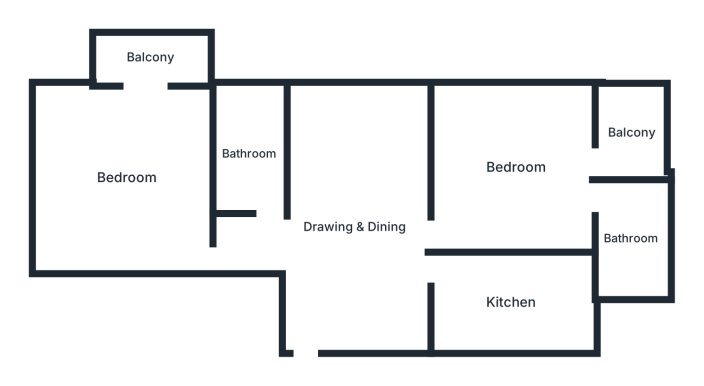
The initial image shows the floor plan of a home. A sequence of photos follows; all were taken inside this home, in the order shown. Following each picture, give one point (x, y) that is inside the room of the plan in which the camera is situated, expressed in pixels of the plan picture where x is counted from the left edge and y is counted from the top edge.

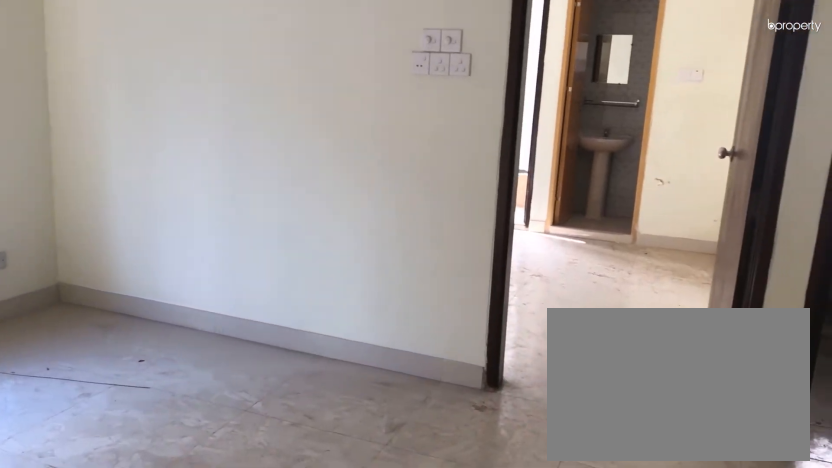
(358, 230)
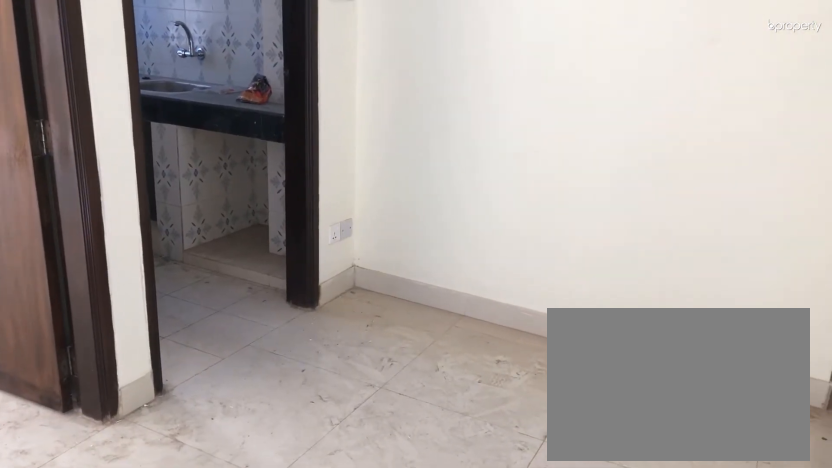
(358, 230)
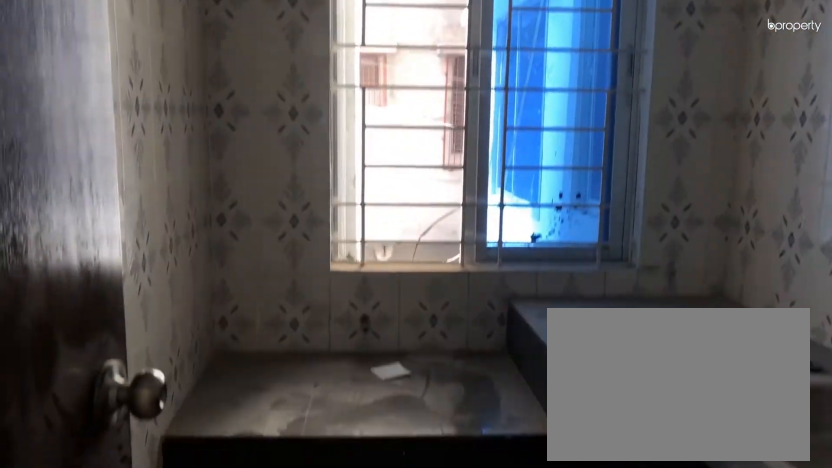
(510, 303)
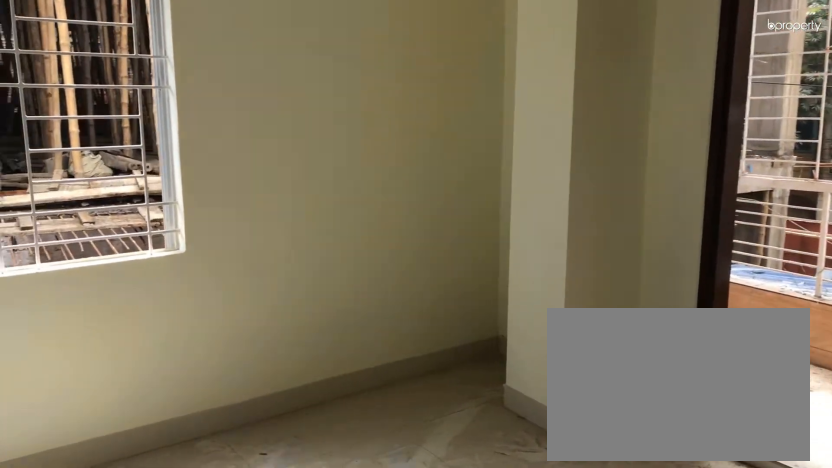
(514, 166)
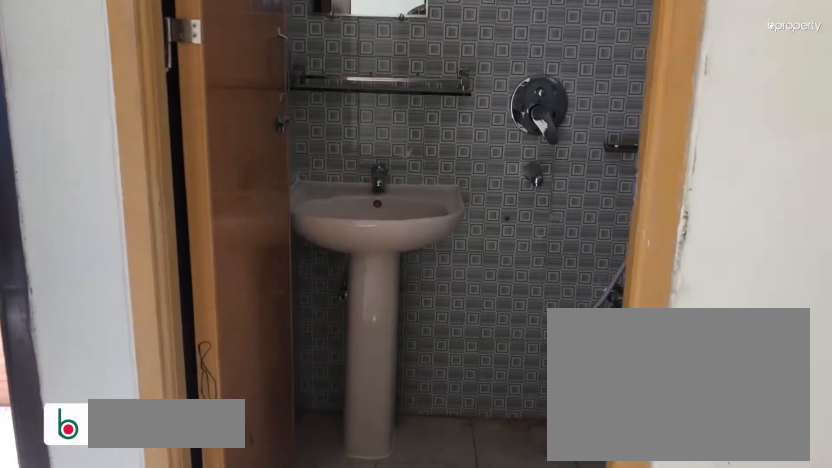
(629, 239)
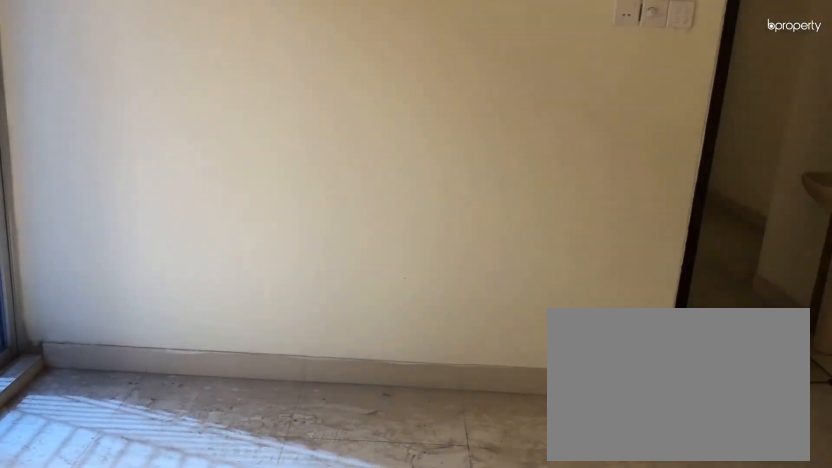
(125, 178)
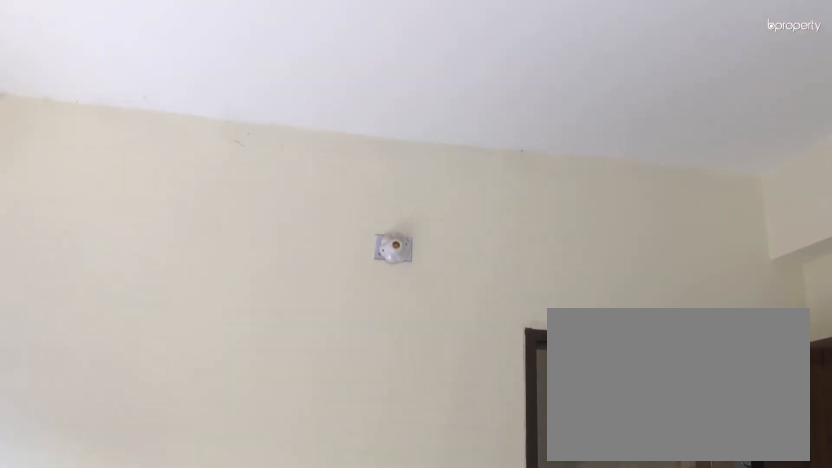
(125, 178)
